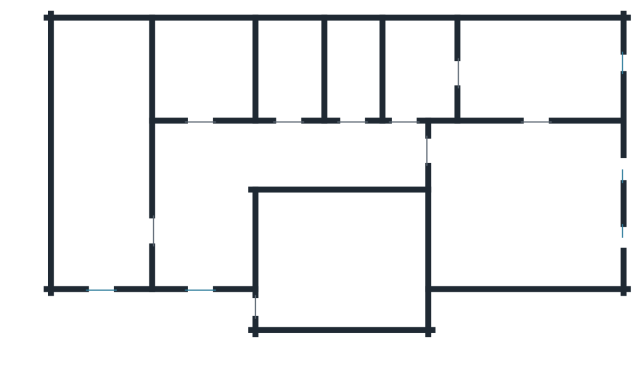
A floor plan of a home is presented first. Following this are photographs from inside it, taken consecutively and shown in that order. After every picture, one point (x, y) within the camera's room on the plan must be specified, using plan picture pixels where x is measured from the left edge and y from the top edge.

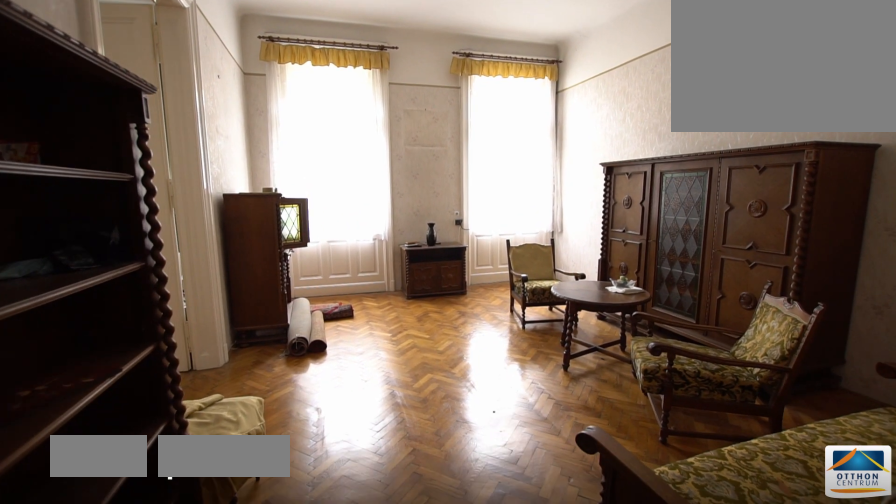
(528, 208)
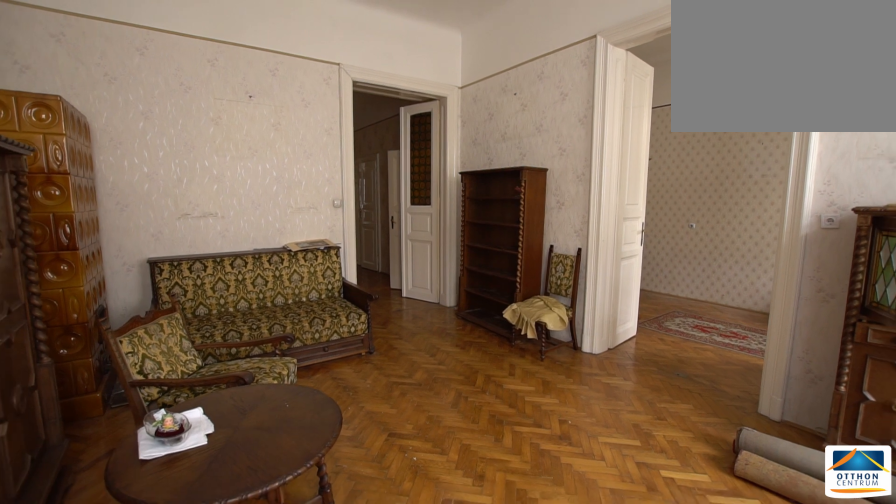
(528, 208)
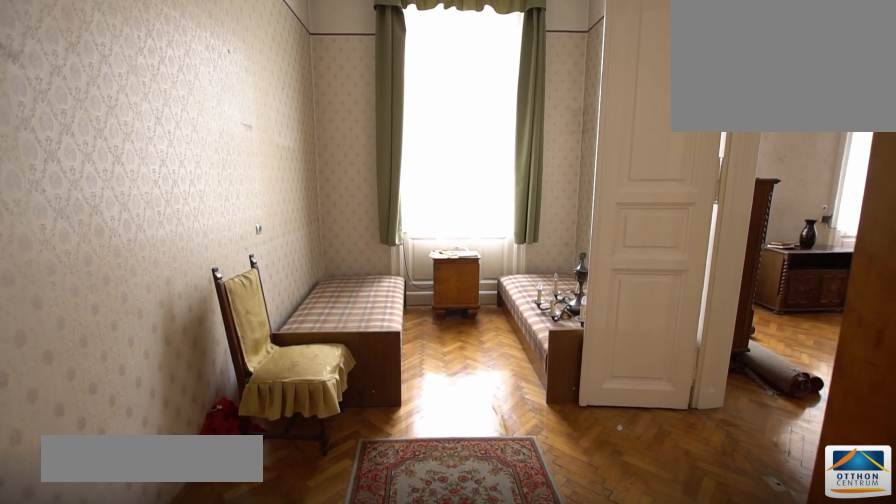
(537, 68)
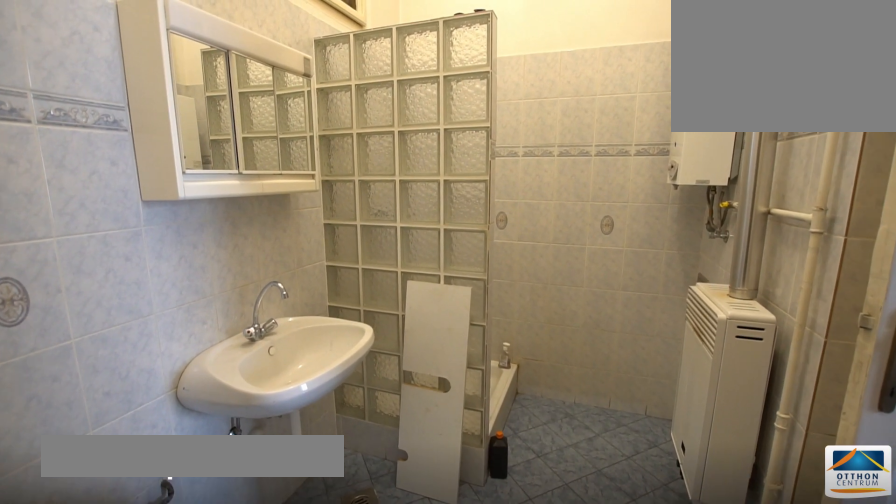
(418, 68)
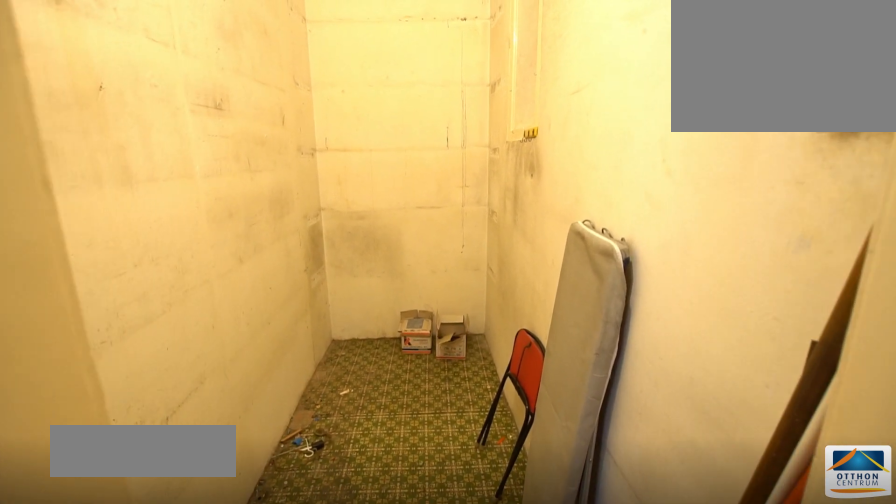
(347, 69)
